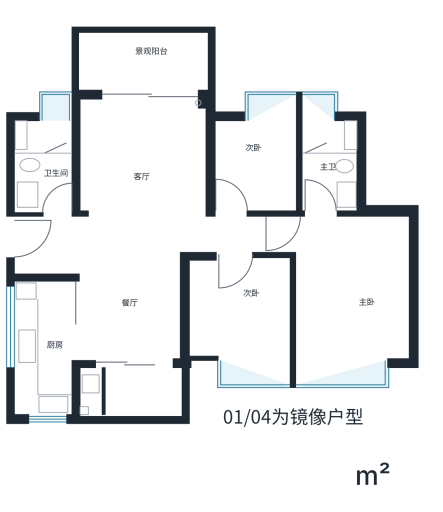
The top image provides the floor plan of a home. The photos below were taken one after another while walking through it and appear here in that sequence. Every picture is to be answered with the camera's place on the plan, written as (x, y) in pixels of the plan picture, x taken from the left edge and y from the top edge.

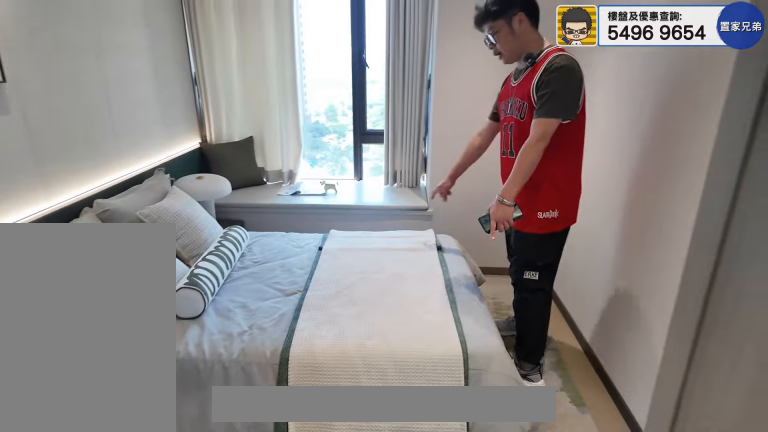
(233, 320)
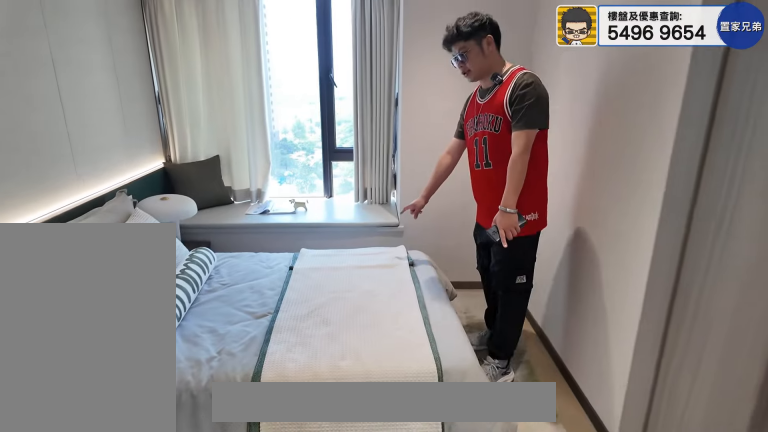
(232, 321)
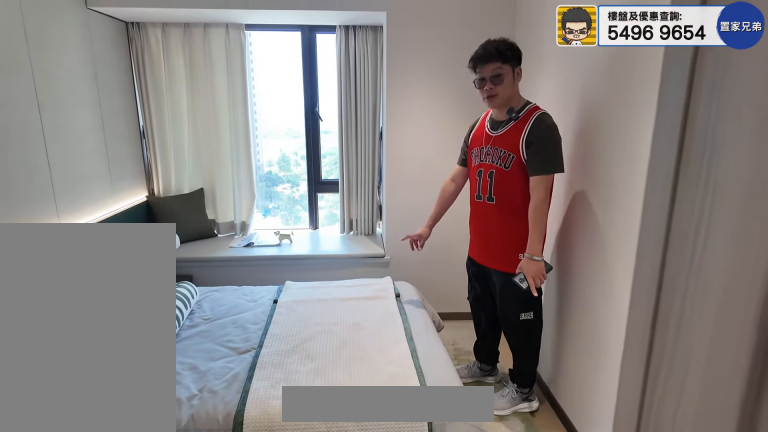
(233, 321)
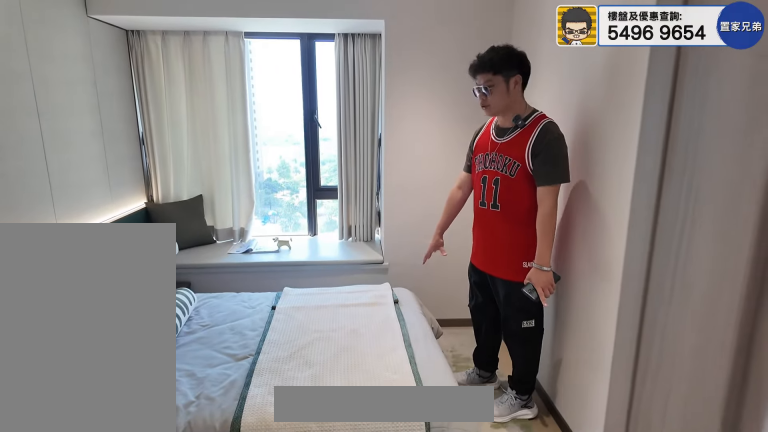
(233, 321)
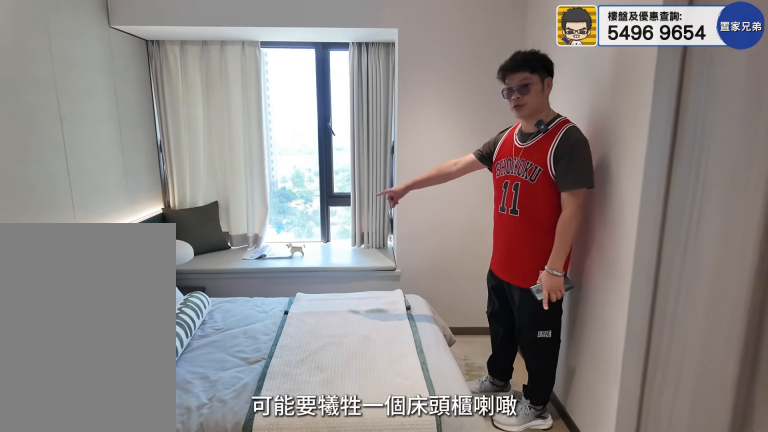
(233, 322)
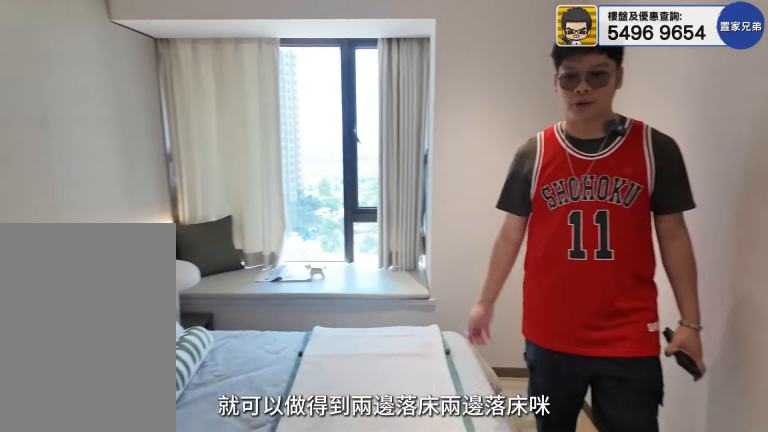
(235, 323)
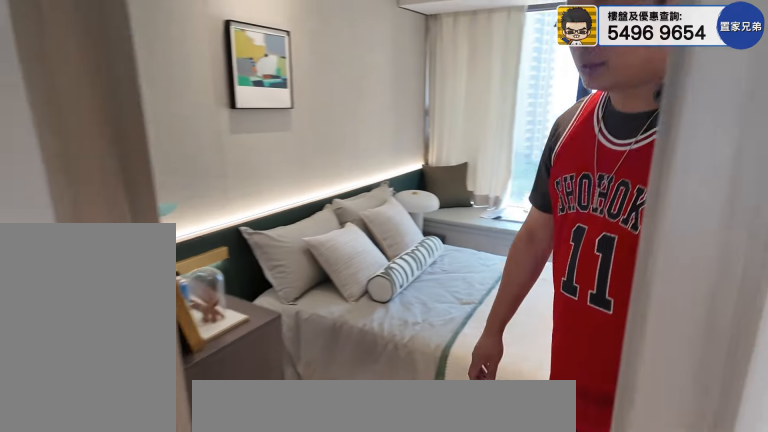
(243, 251)
